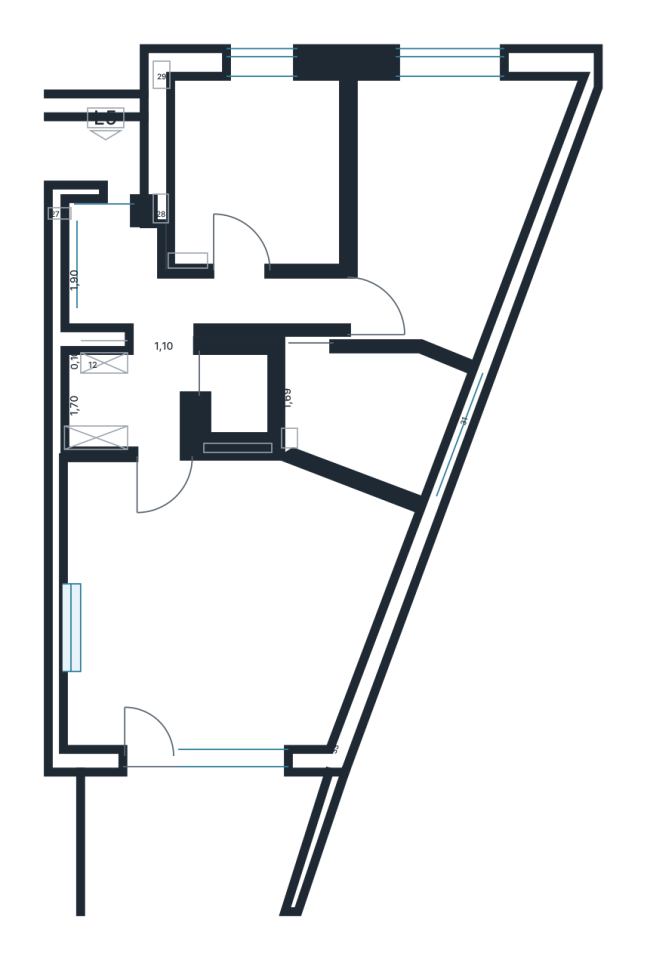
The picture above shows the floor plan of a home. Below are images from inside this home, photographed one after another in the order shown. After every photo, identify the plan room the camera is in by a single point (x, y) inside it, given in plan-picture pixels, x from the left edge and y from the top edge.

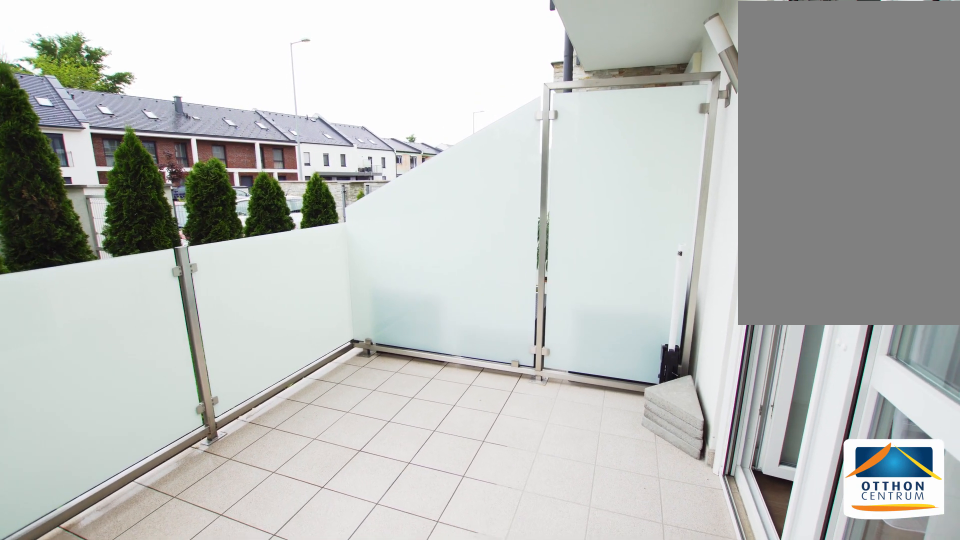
(225, 845)
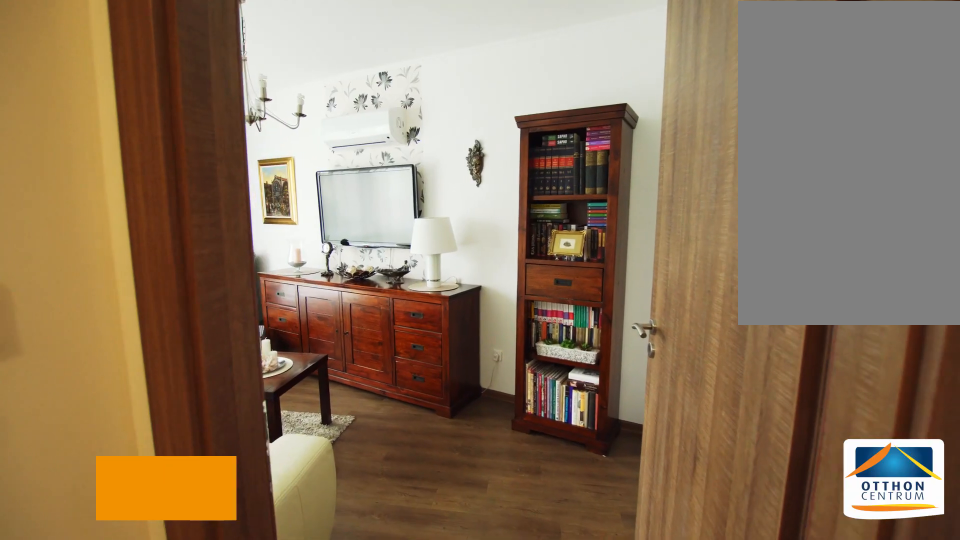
(364, 207)
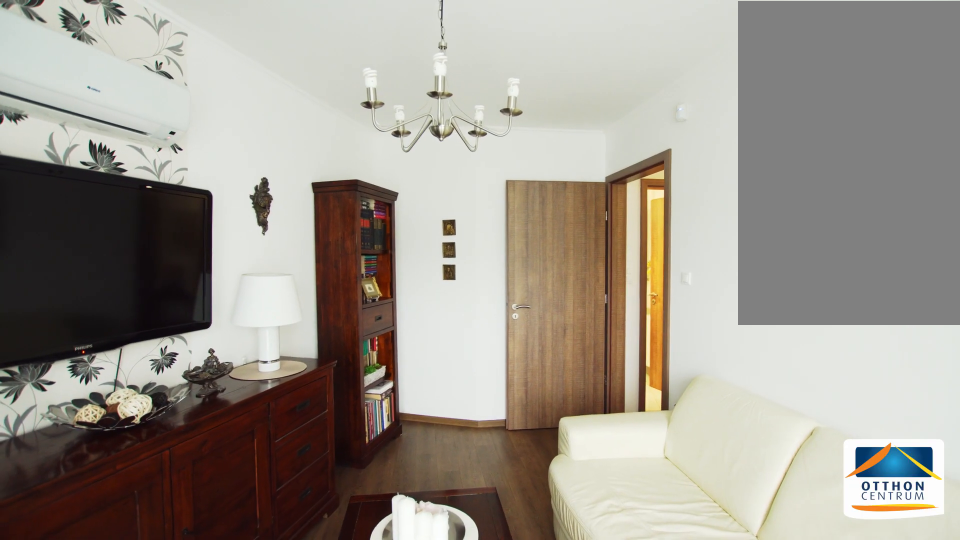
(364, 208)
